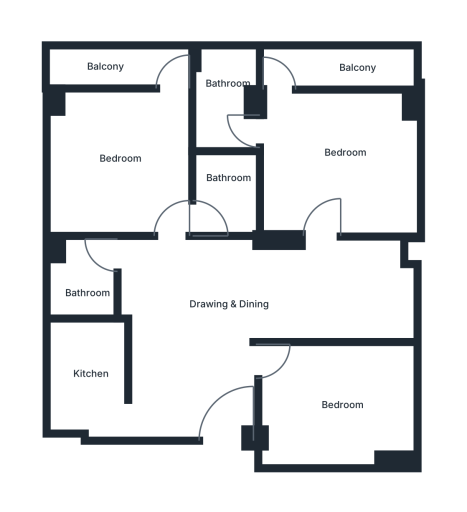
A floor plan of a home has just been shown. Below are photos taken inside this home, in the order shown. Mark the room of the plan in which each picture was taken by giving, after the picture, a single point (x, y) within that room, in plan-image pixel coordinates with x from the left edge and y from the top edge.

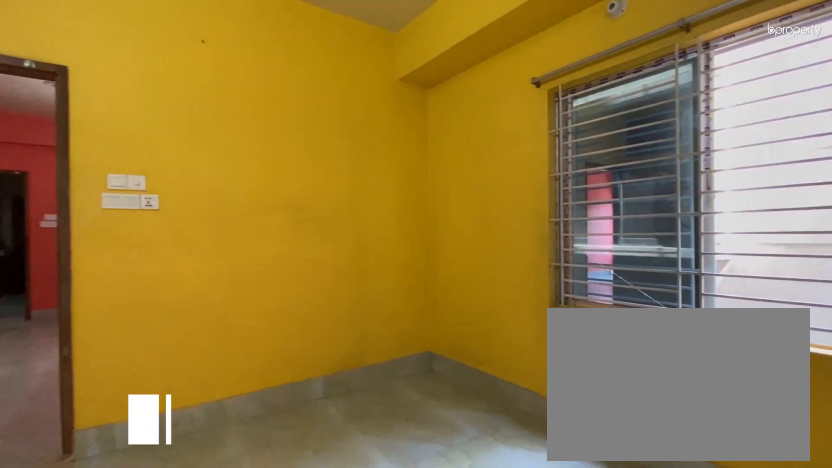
(129, 169)
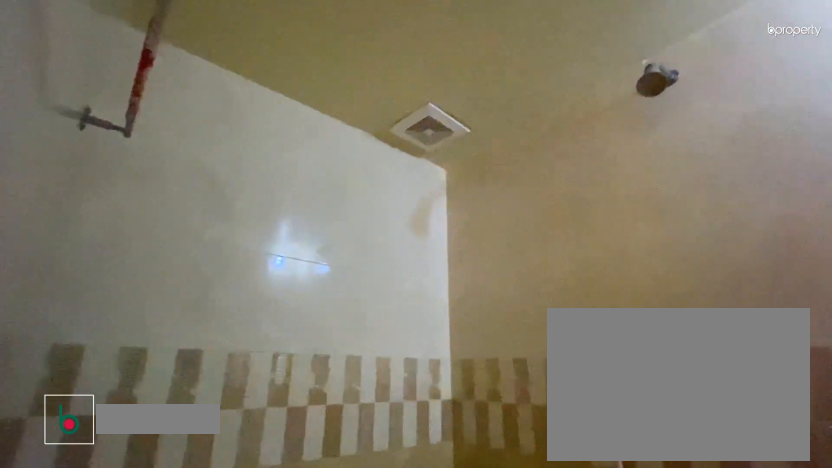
(226, 200)
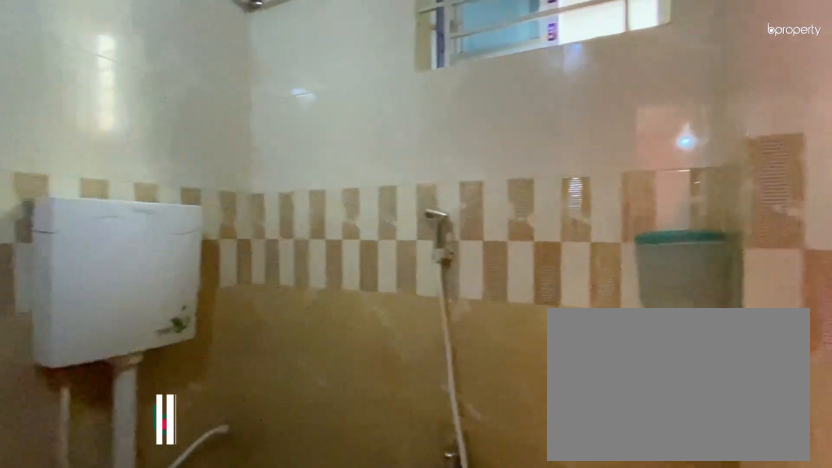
(87, 267)
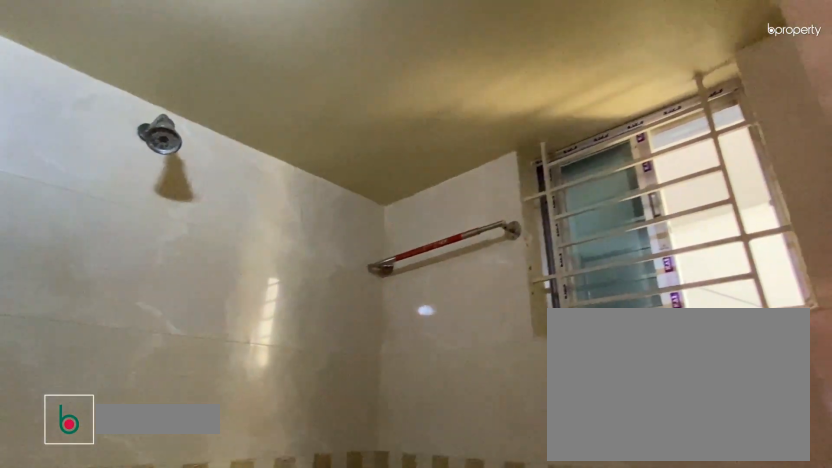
(87, 267)
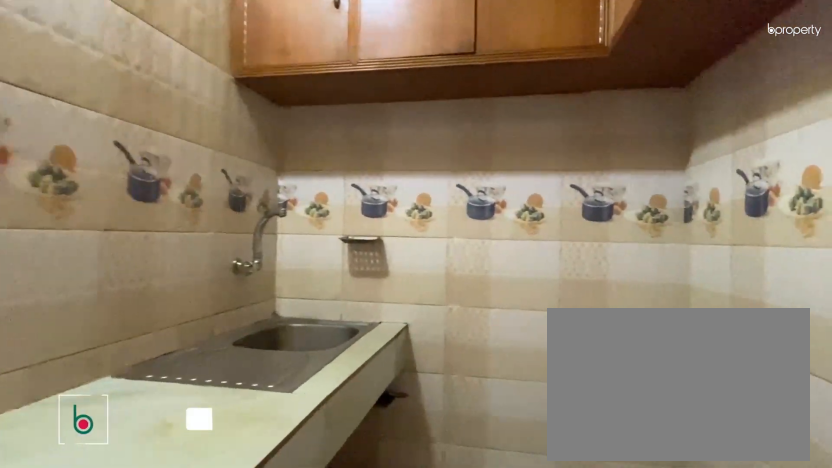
(89, 373)
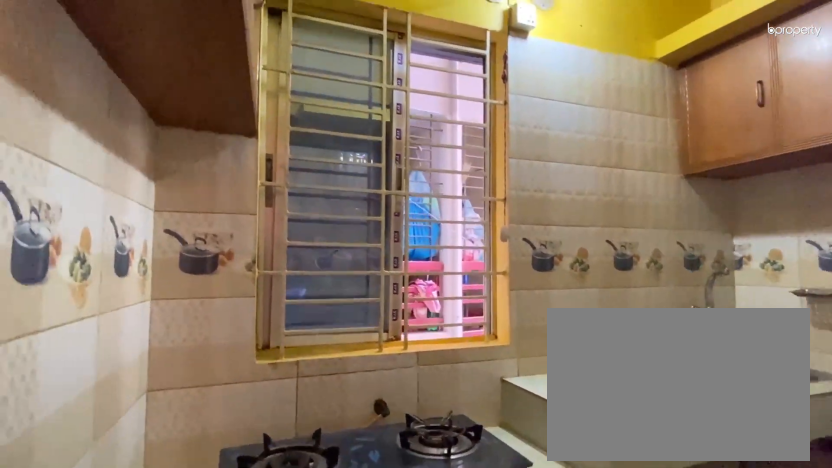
(89, 373)
